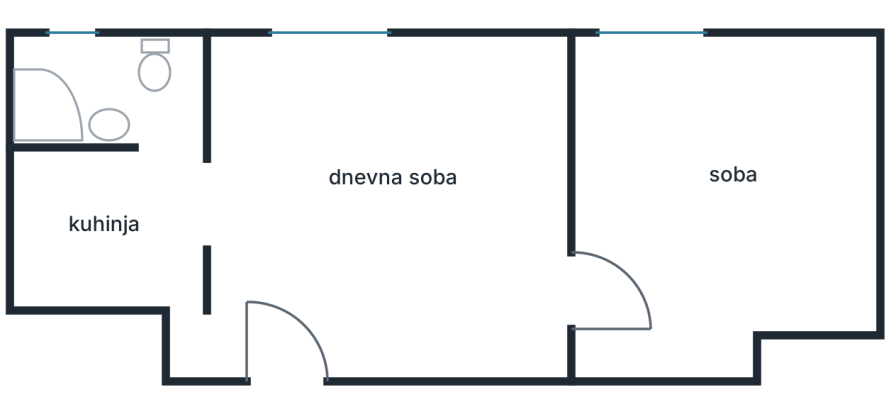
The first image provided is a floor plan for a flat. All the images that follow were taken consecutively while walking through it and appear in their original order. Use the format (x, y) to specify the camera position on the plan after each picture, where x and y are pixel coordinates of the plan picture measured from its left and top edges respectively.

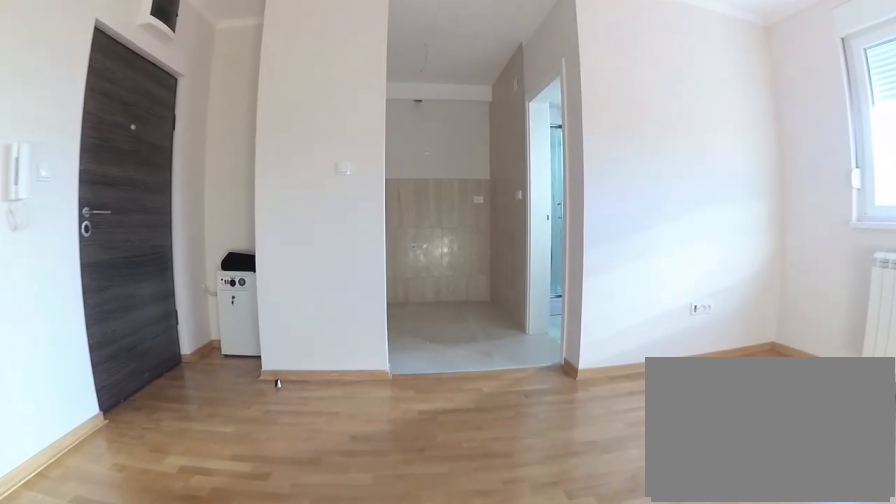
(468, 255)
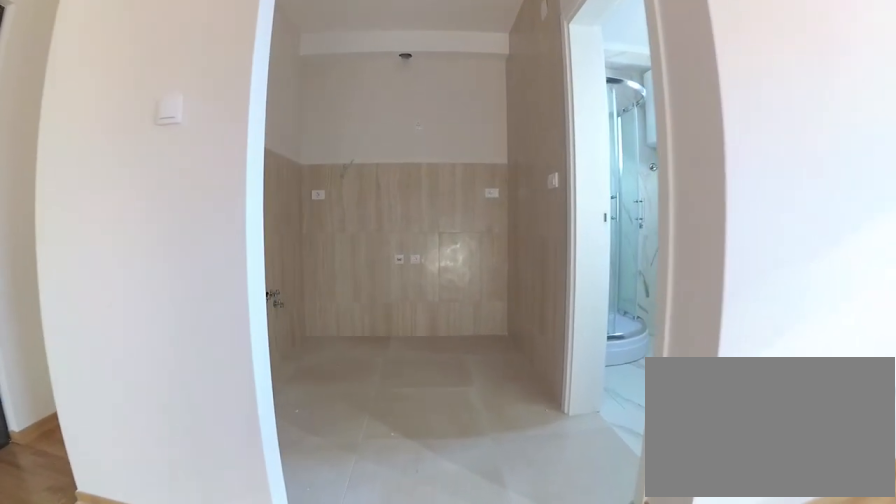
(340, 221)
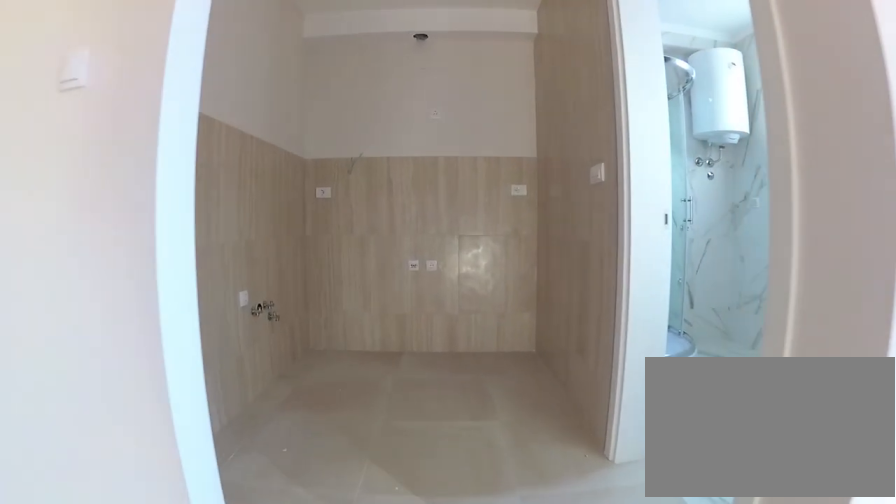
(304, 213)
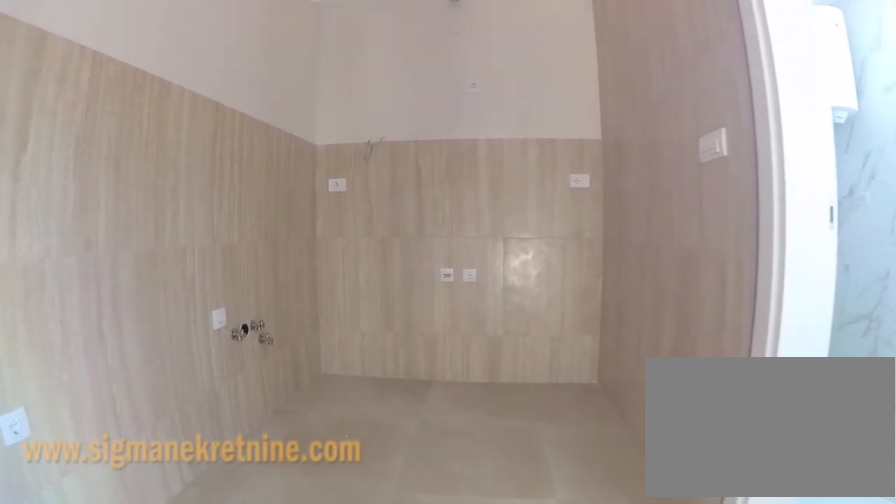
(230, 194)
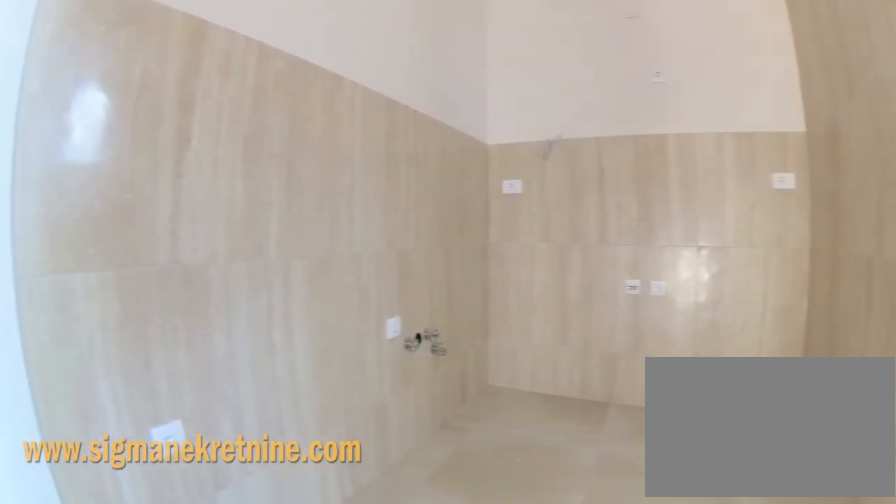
(196, 190)
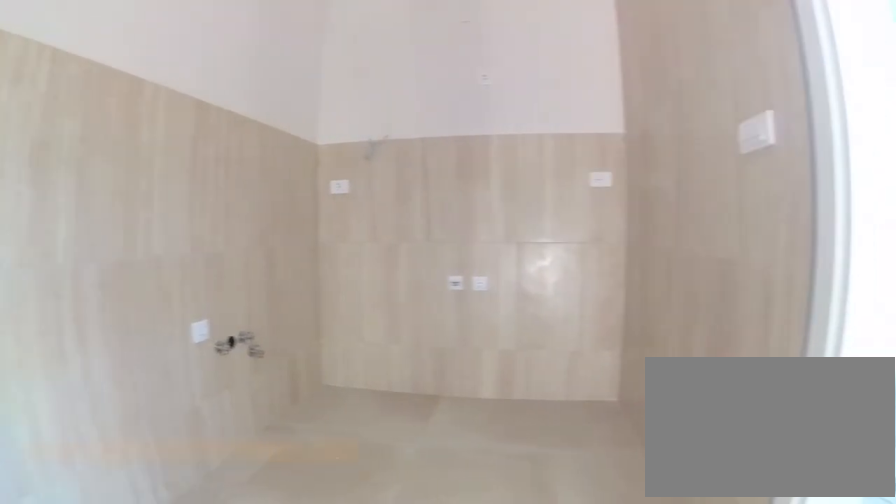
(197, 199)
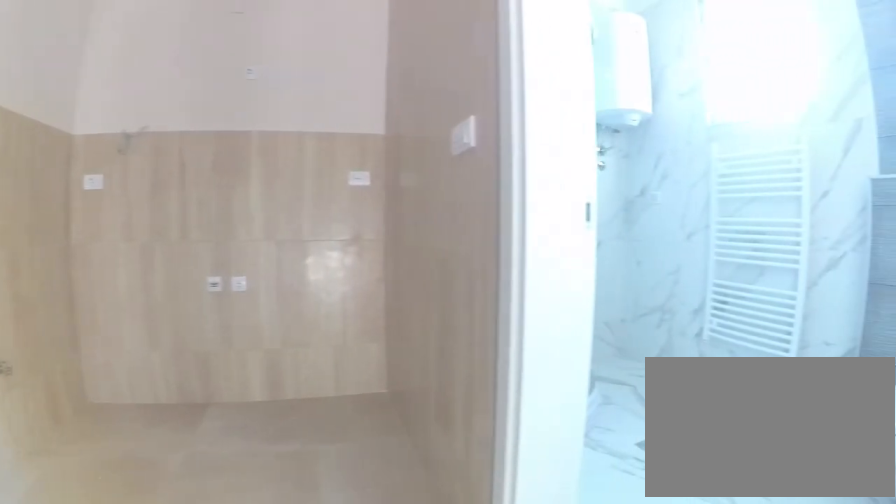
(192, 209)
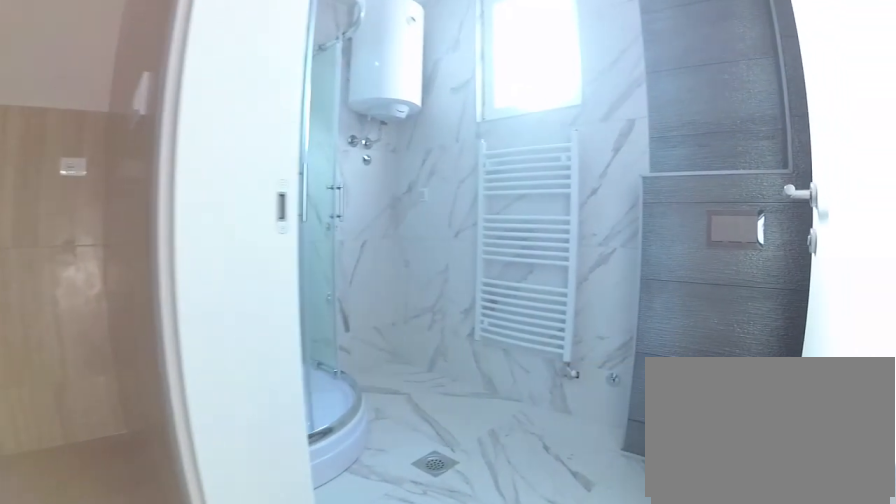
(184, 197)
